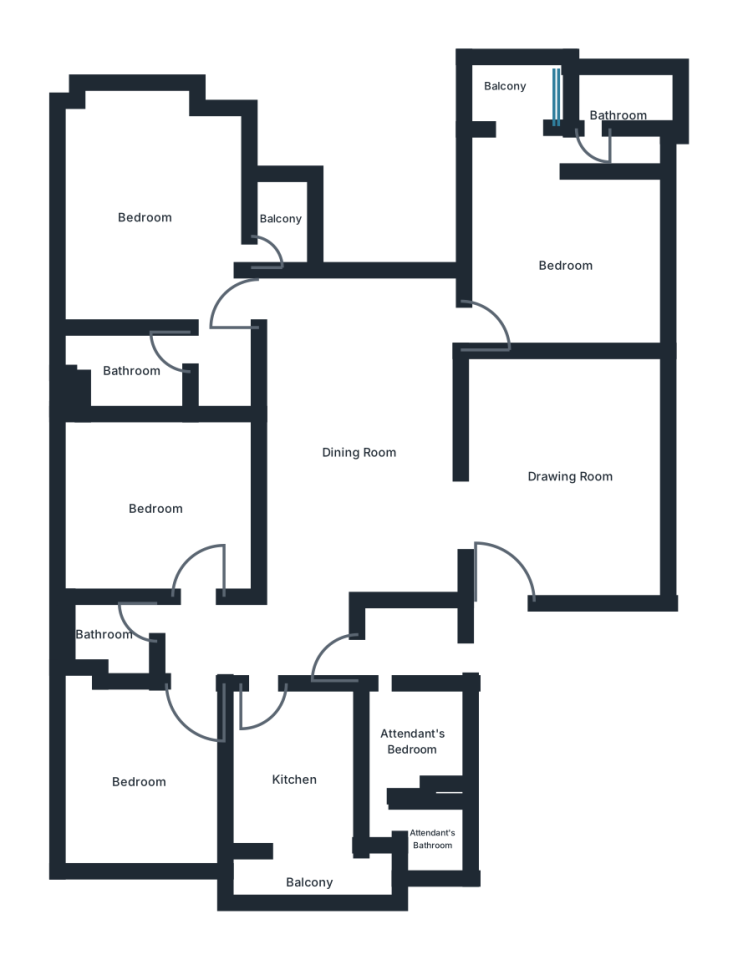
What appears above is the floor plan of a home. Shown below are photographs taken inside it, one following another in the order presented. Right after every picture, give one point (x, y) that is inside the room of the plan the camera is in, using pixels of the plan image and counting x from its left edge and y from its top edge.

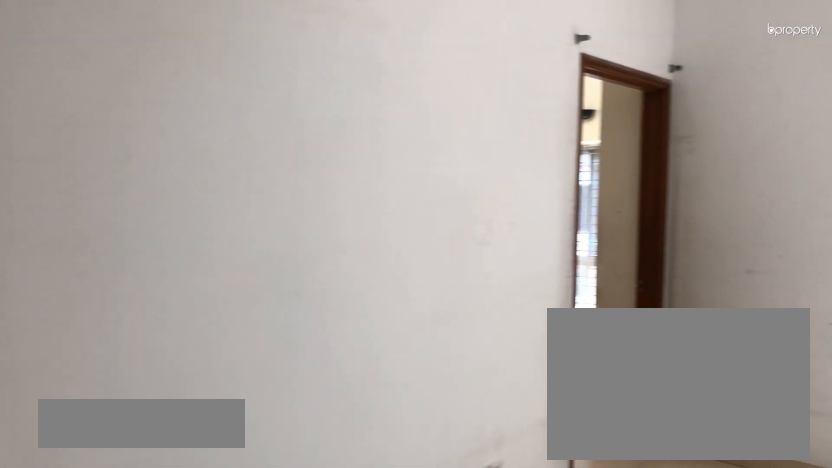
(357, 452)
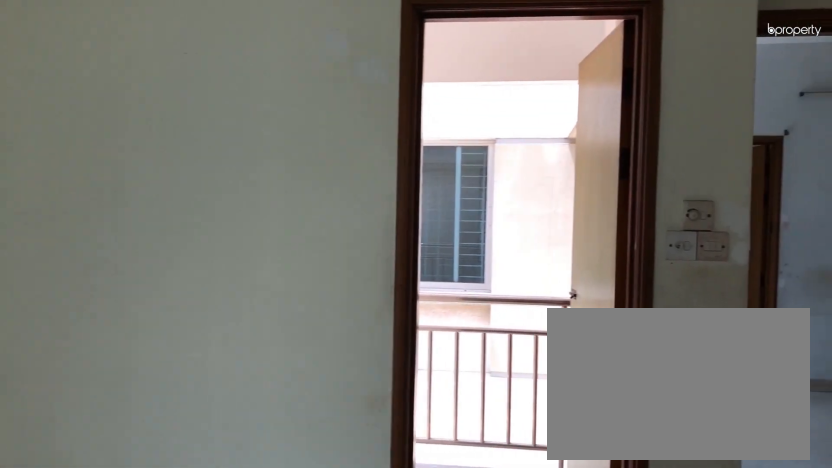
(140, 218)
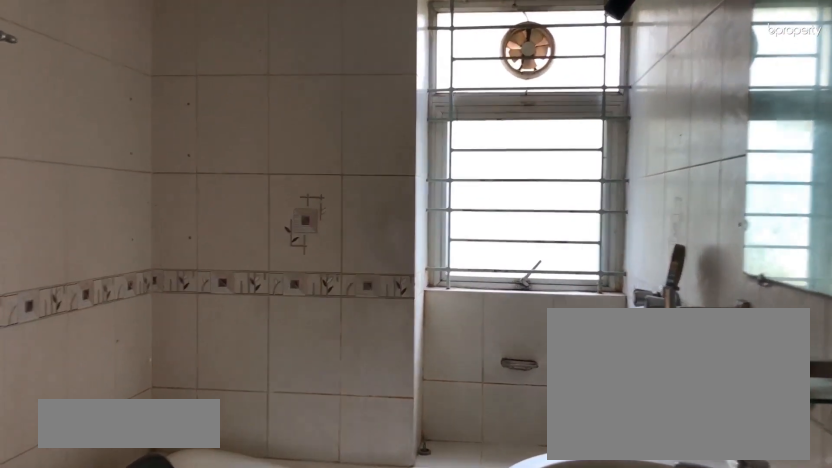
(129, 370)
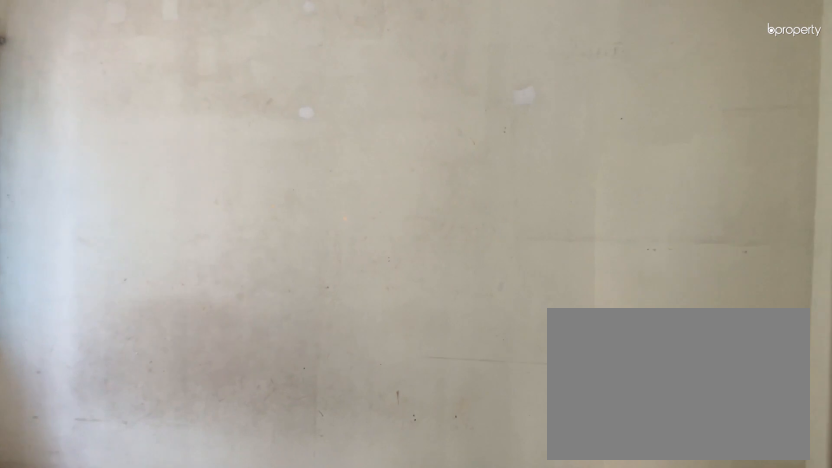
(154, 510)
